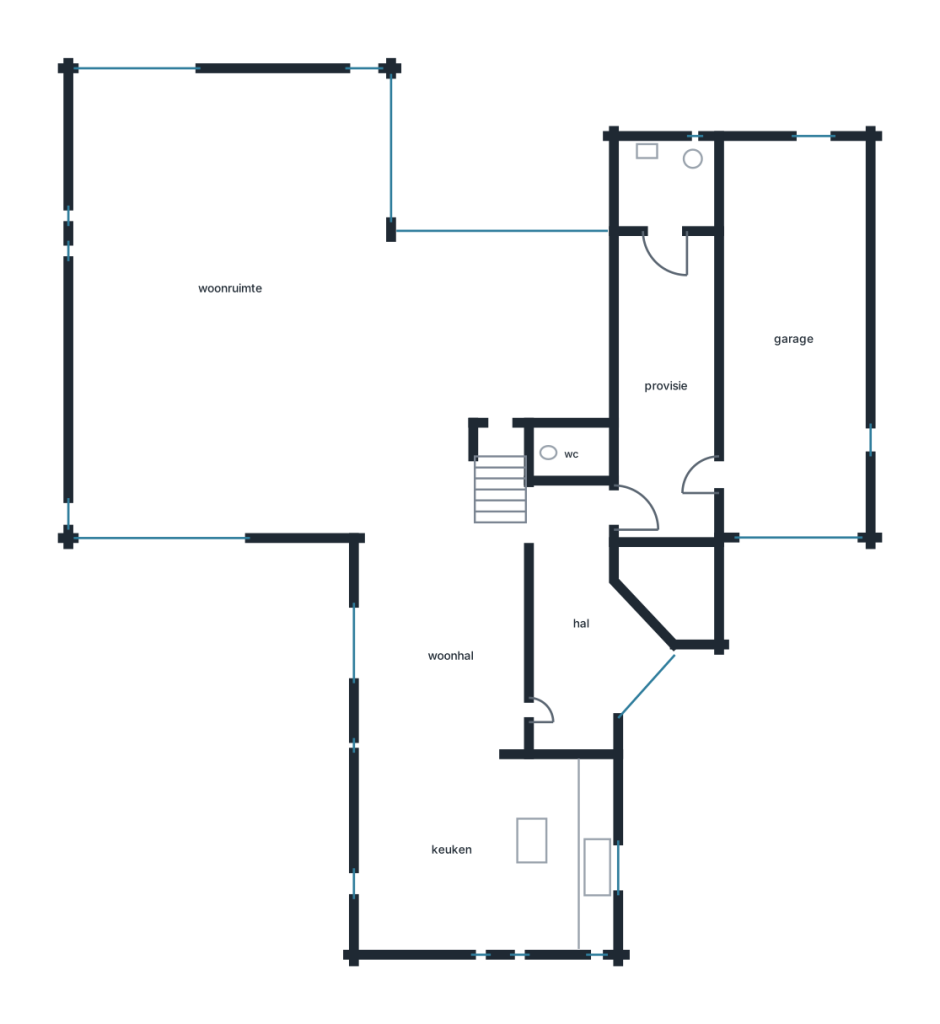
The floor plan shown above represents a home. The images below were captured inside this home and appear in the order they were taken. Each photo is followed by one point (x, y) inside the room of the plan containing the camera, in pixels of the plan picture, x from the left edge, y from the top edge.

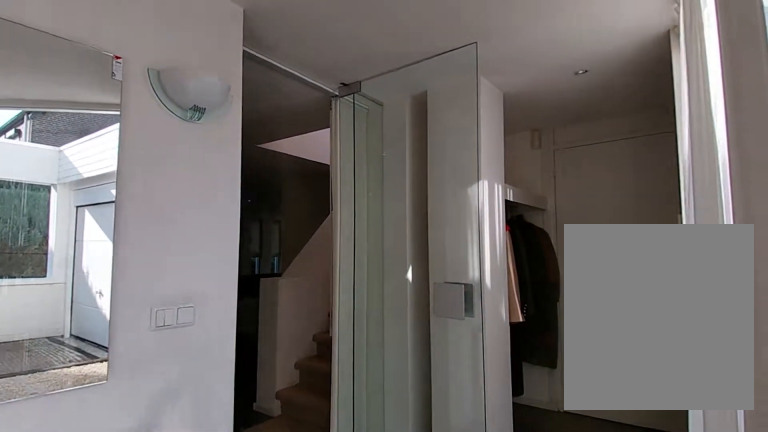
(582, 623)
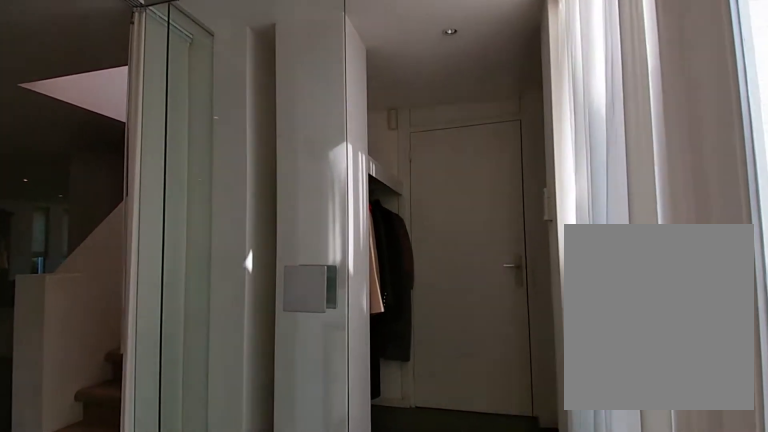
(582, 623)
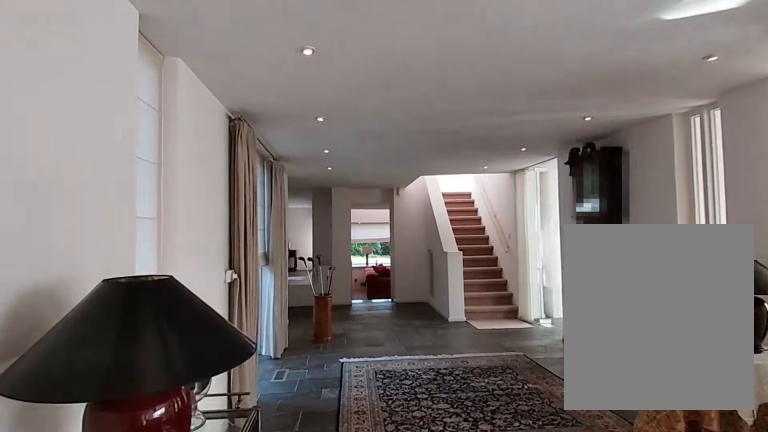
(461, 740)
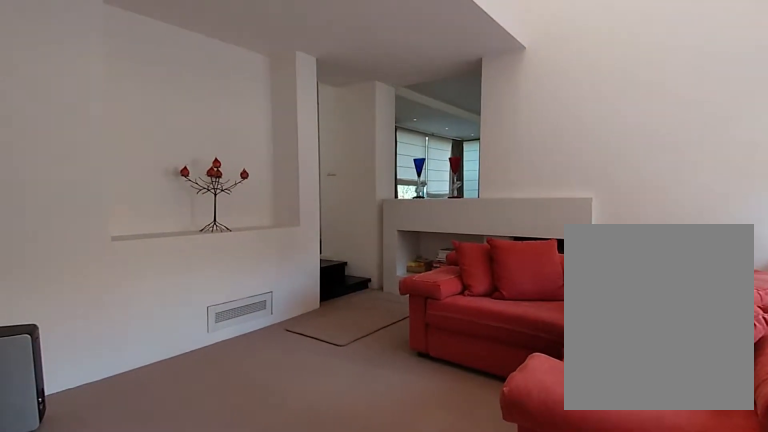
(497, 338)
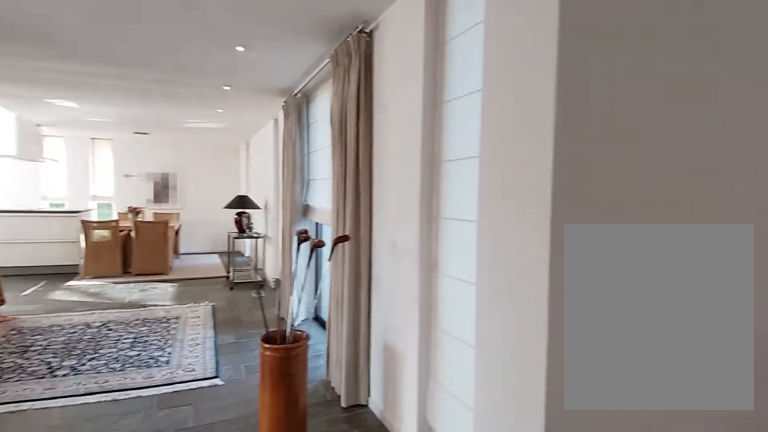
(462, 740)
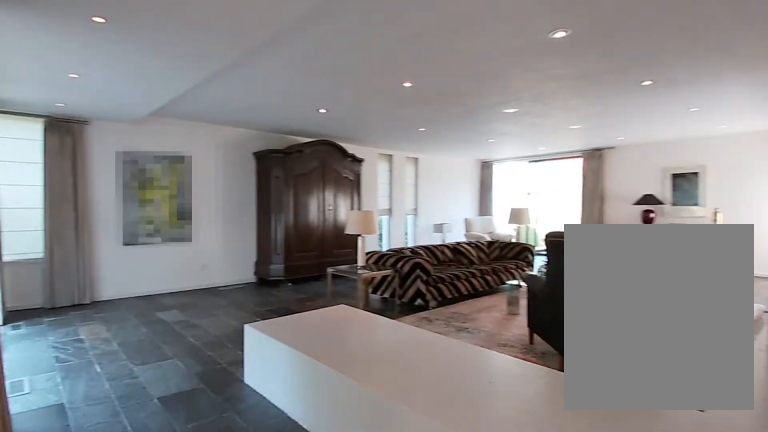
(225, 302)
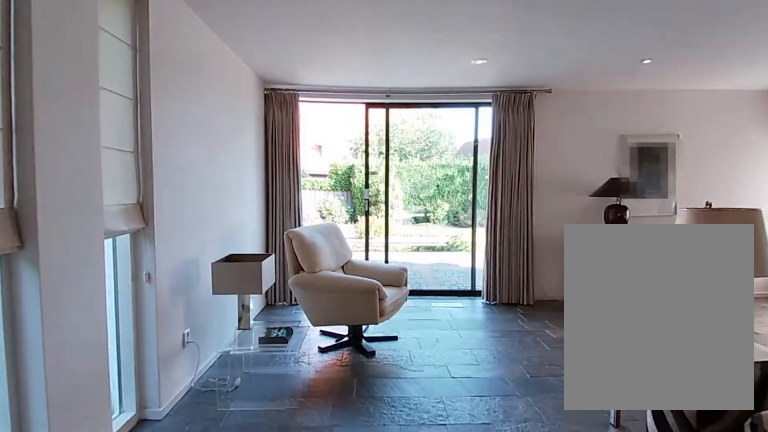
(225, 302)
